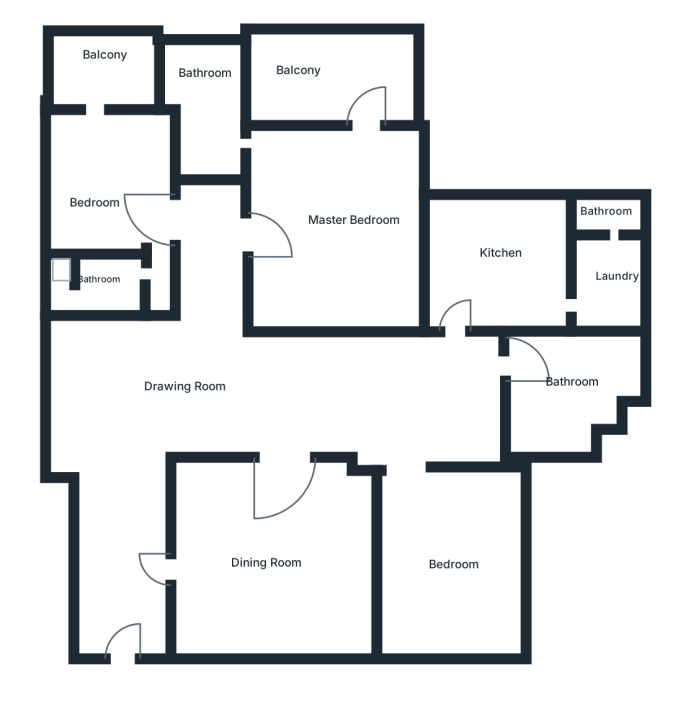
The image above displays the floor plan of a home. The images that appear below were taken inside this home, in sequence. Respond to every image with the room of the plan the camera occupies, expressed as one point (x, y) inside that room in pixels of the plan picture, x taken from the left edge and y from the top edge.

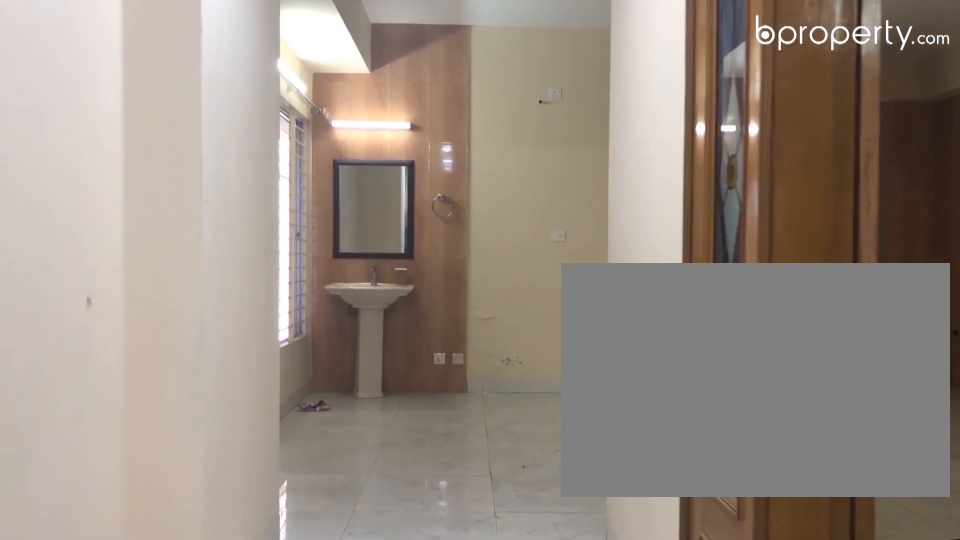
(121, 442)
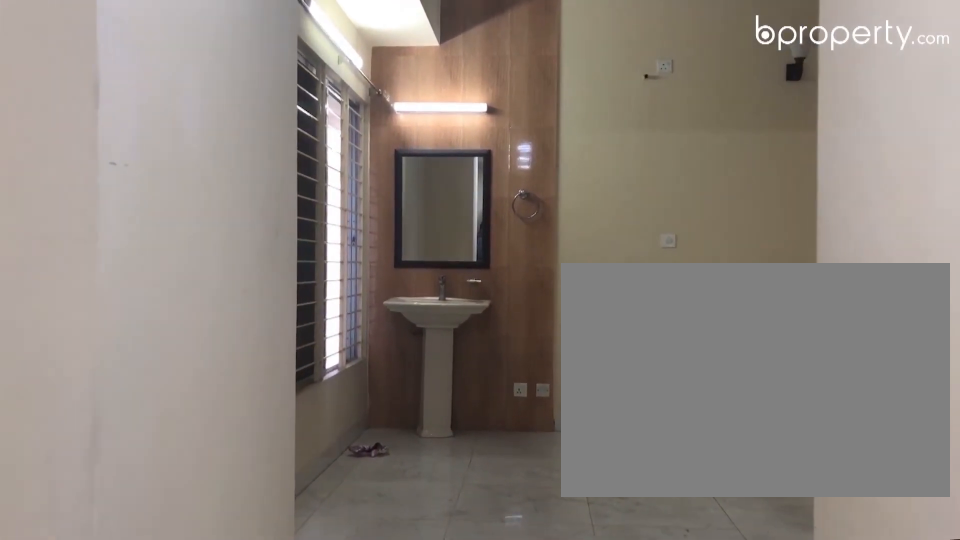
(121, 442)
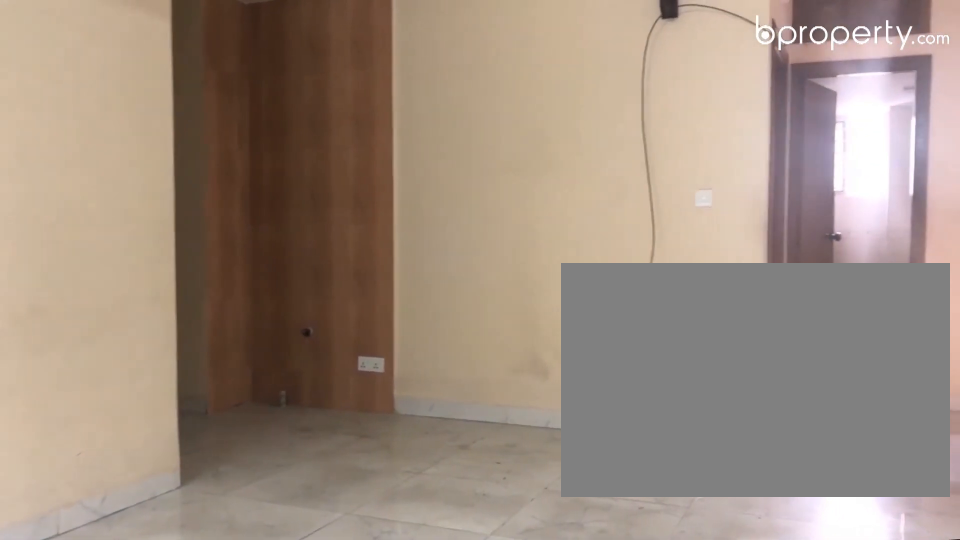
(233, 395)
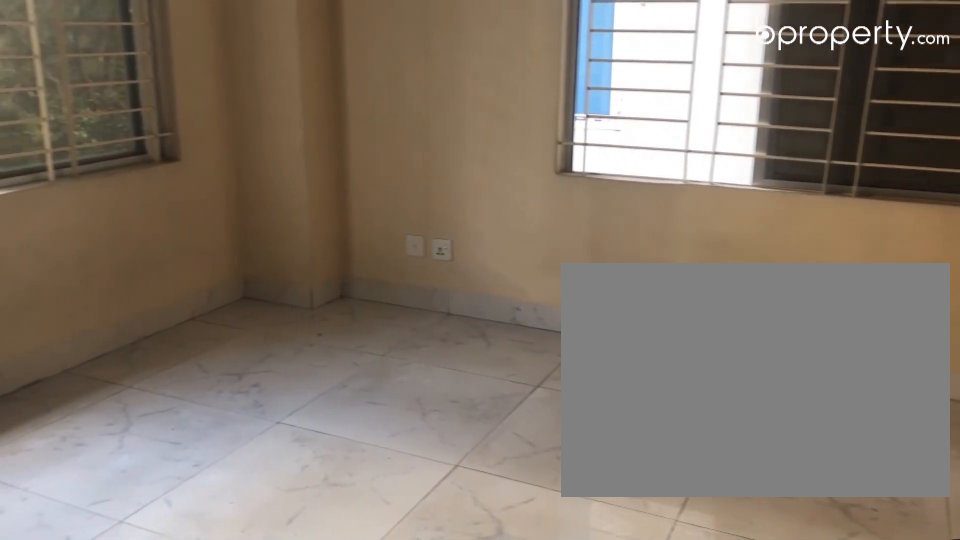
(438, 538)
